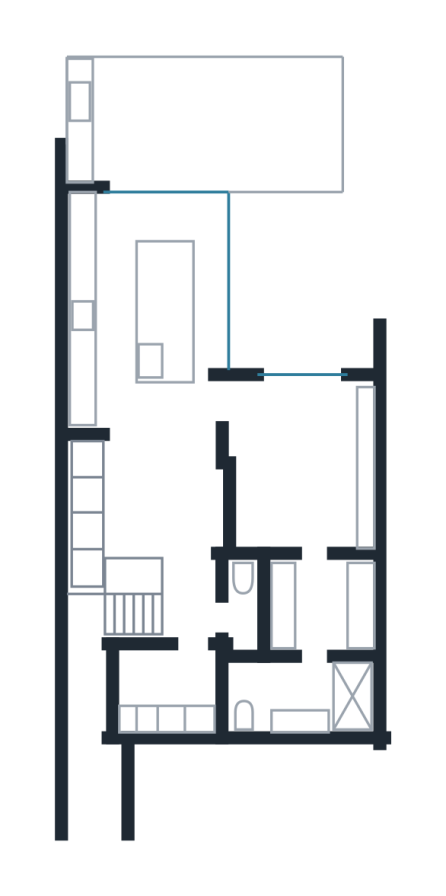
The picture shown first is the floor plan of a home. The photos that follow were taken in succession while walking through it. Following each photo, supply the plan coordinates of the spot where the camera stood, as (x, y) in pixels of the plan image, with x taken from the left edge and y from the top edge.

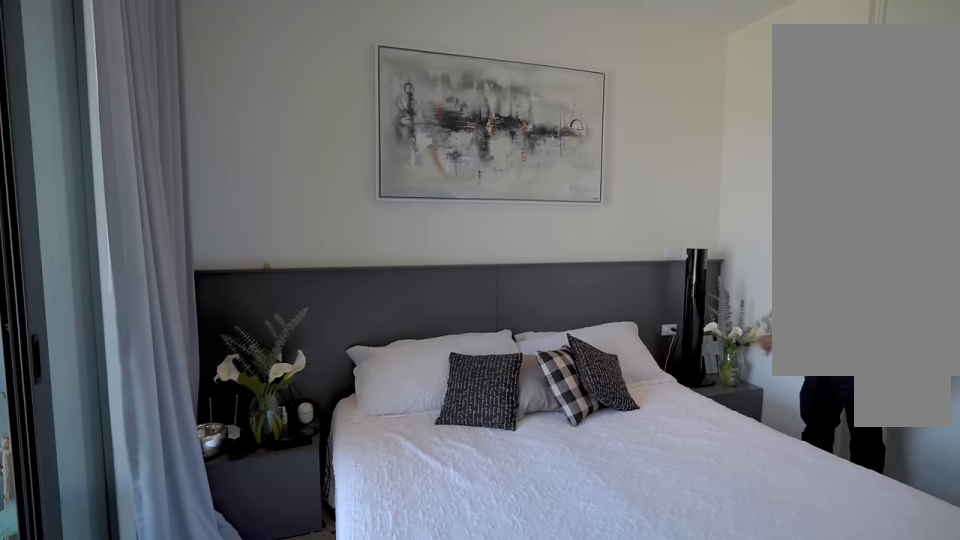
(303, 406)
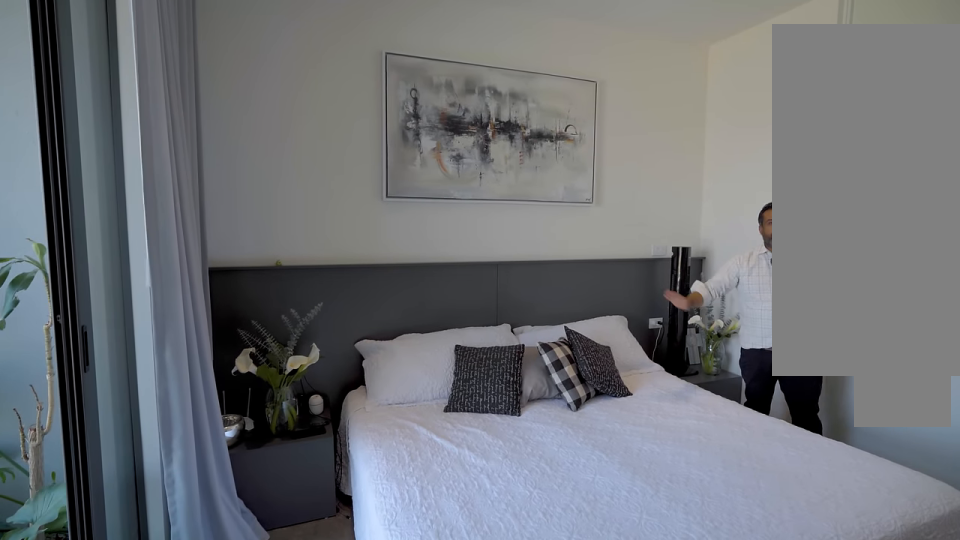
(302, 406)
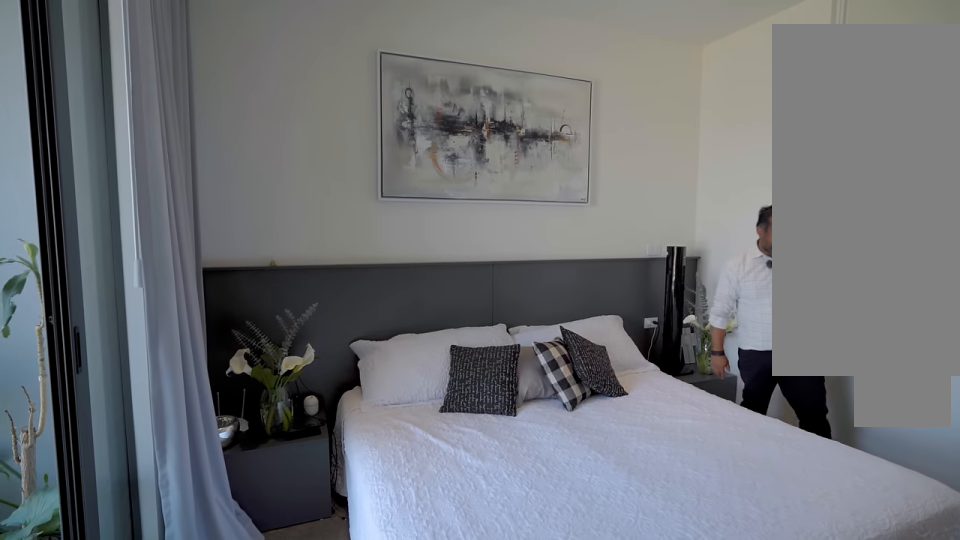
(302, 407)
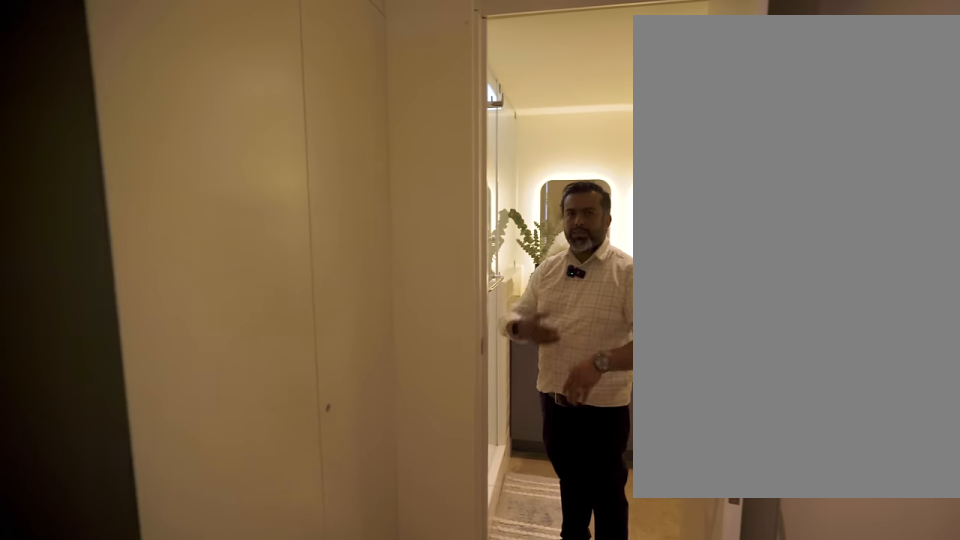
(313, 576)
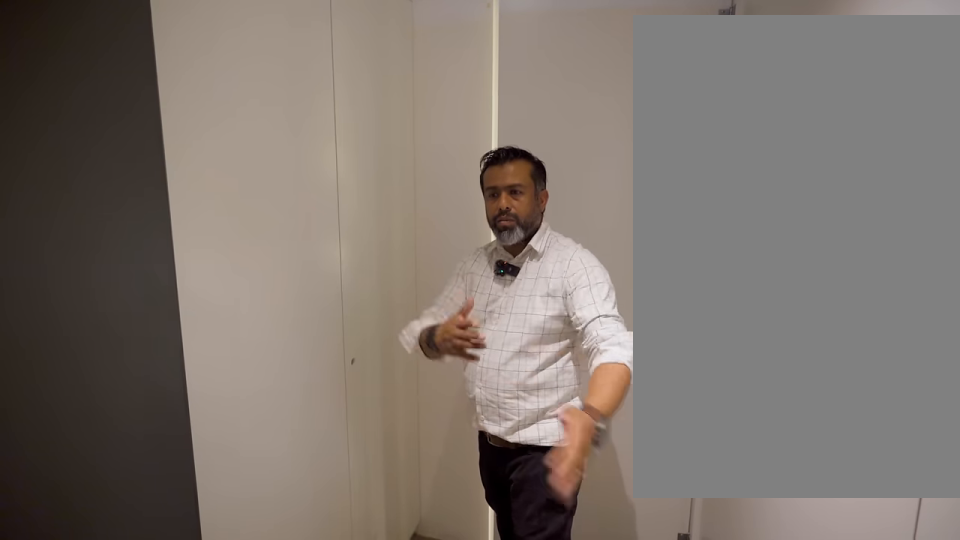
(315, 581)
